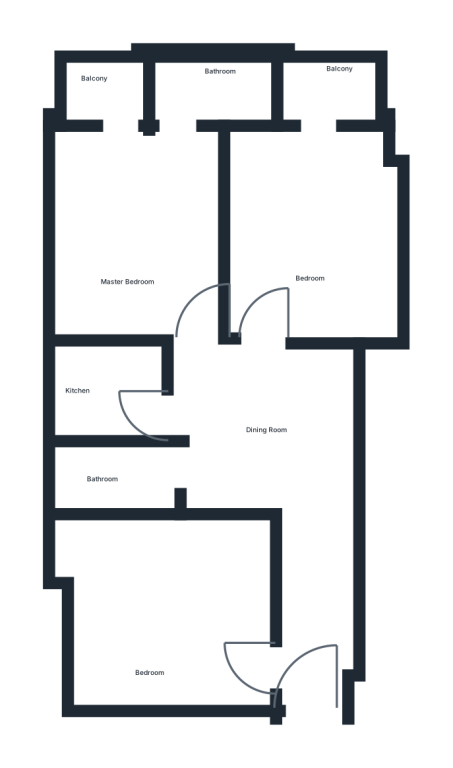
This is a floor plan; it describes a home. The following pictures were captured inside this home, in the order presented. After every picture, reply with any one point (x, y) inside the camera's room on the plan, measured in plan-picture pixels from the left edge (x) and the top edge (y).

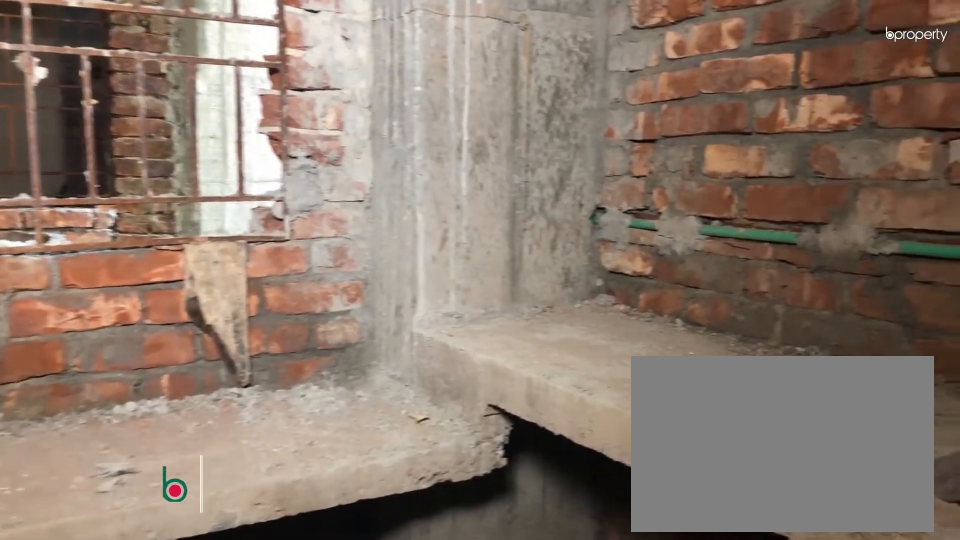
(95, 389)
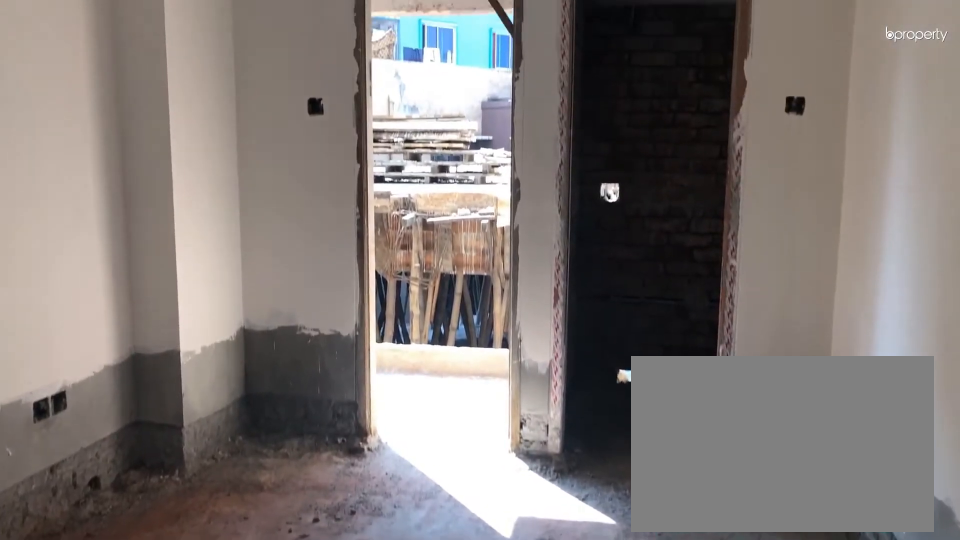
(134, 228)
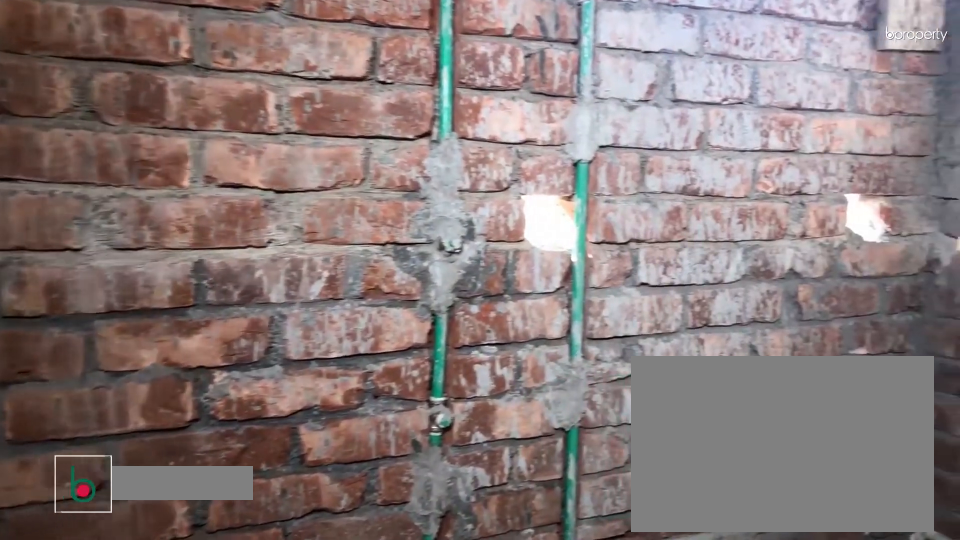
(211, 80)
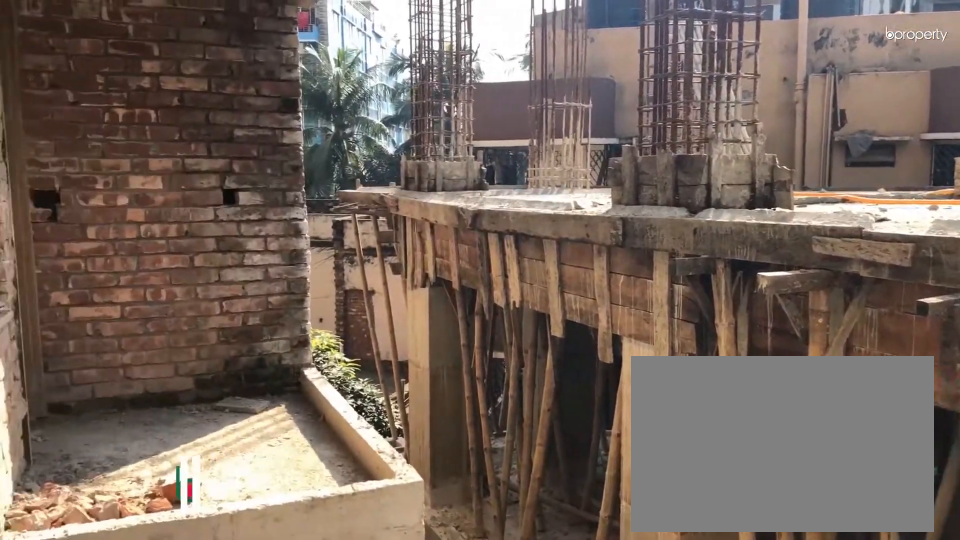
(104, 71)
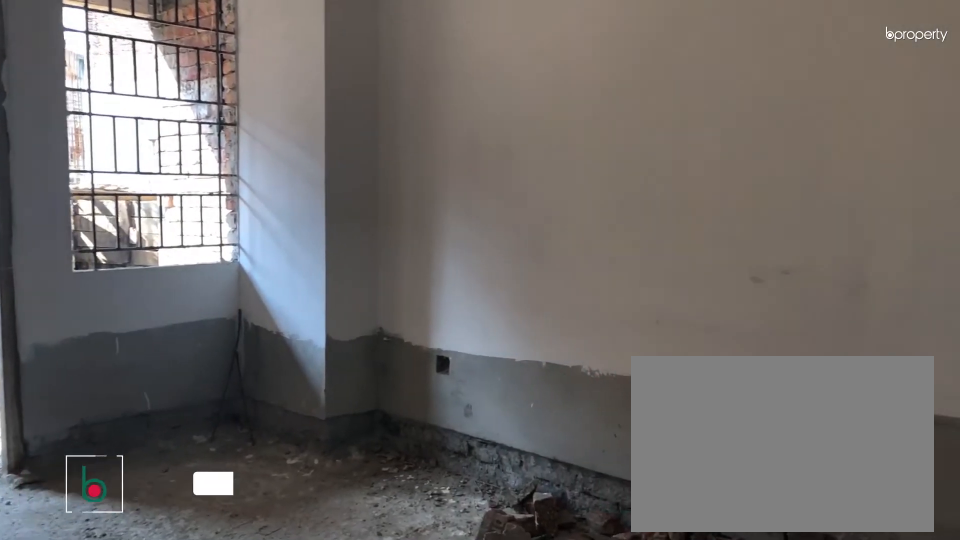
(299, 223)
